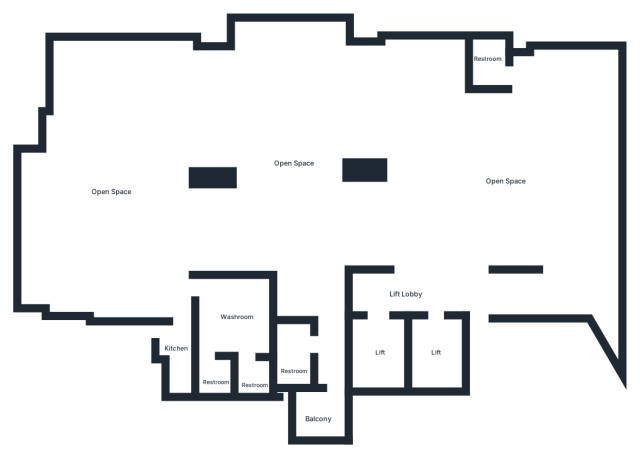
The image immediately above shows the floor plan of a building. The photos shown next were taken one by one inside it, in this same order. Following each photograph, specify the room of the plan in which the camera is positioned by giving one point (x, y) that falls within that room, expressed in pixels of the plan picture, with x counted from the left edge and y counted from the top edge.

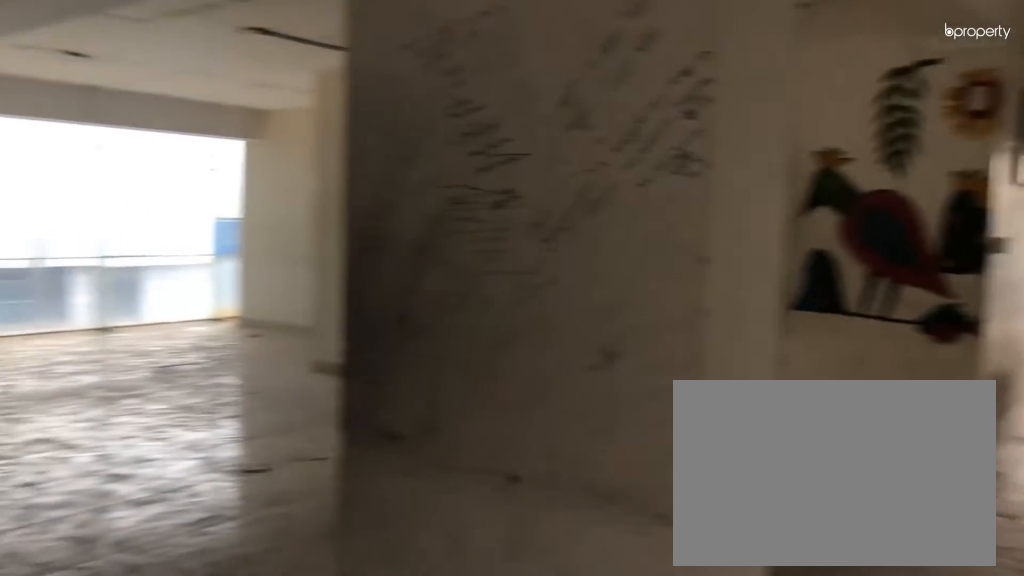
(293, 180)
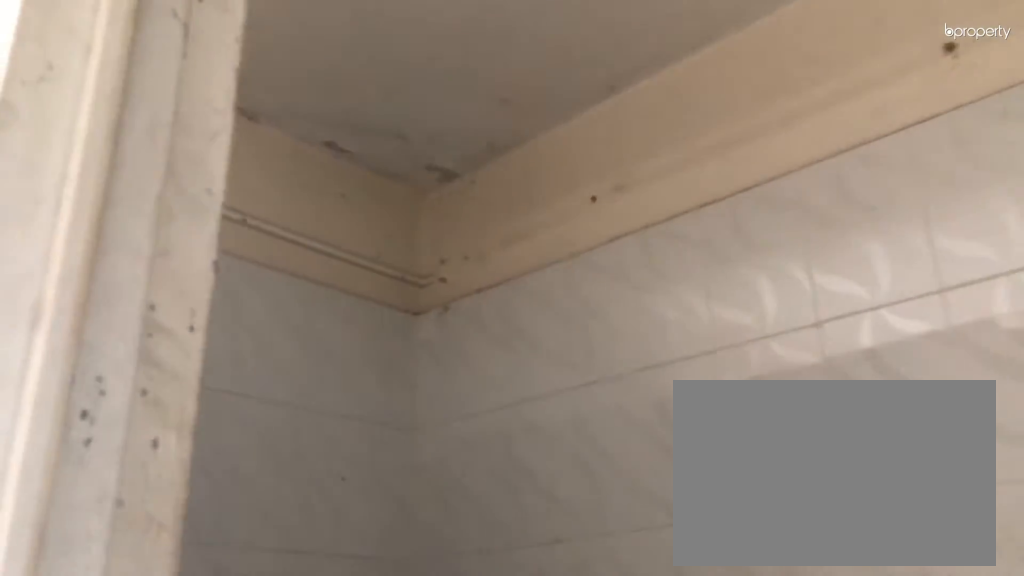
(293, 357)
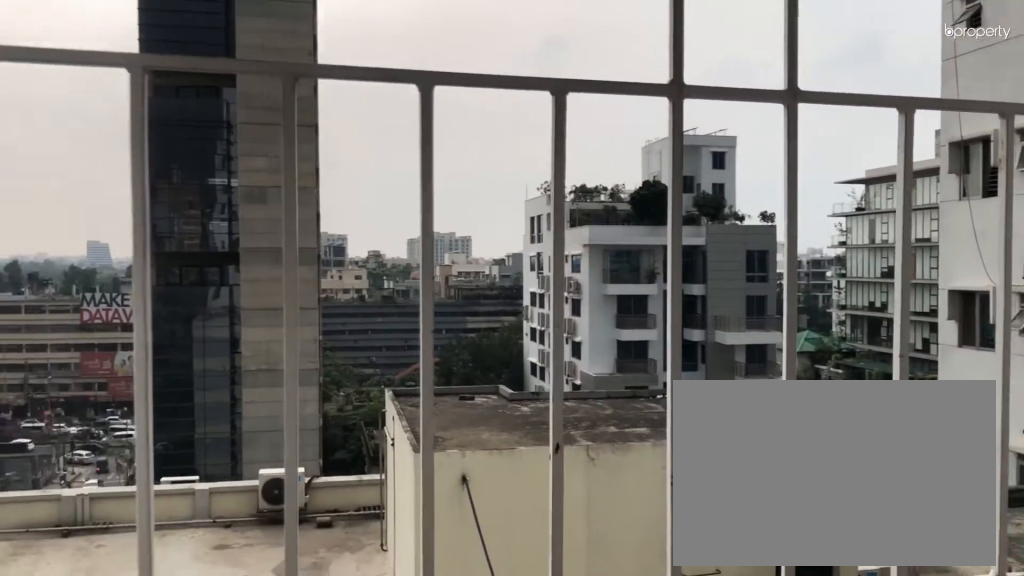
(317, 417)
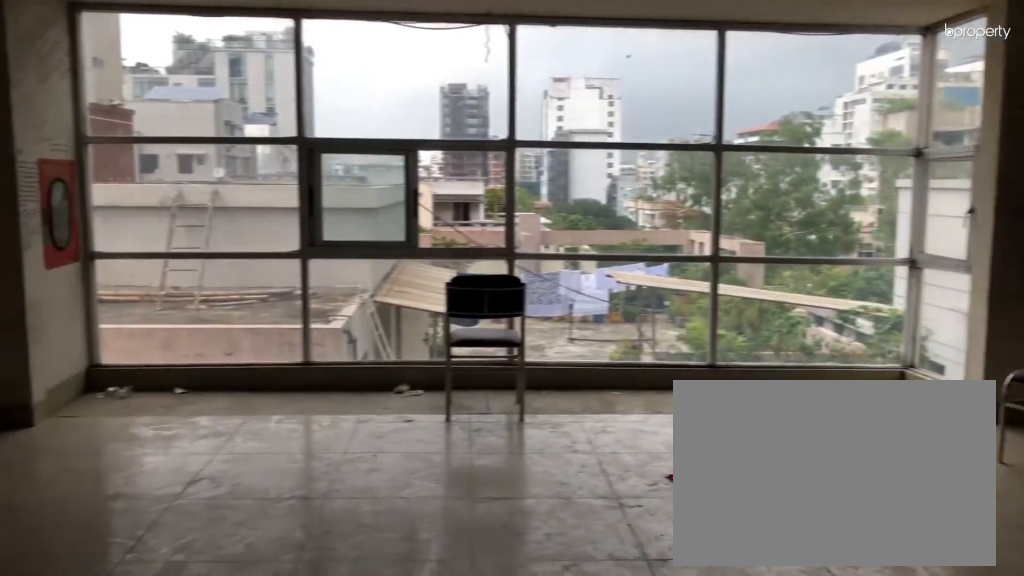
(122, 224)
